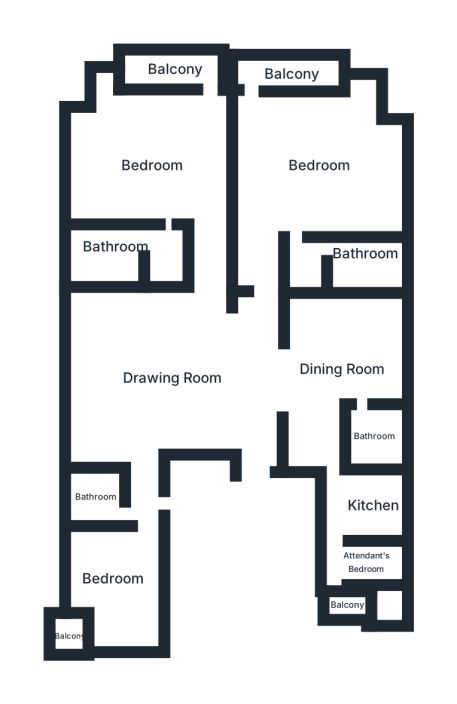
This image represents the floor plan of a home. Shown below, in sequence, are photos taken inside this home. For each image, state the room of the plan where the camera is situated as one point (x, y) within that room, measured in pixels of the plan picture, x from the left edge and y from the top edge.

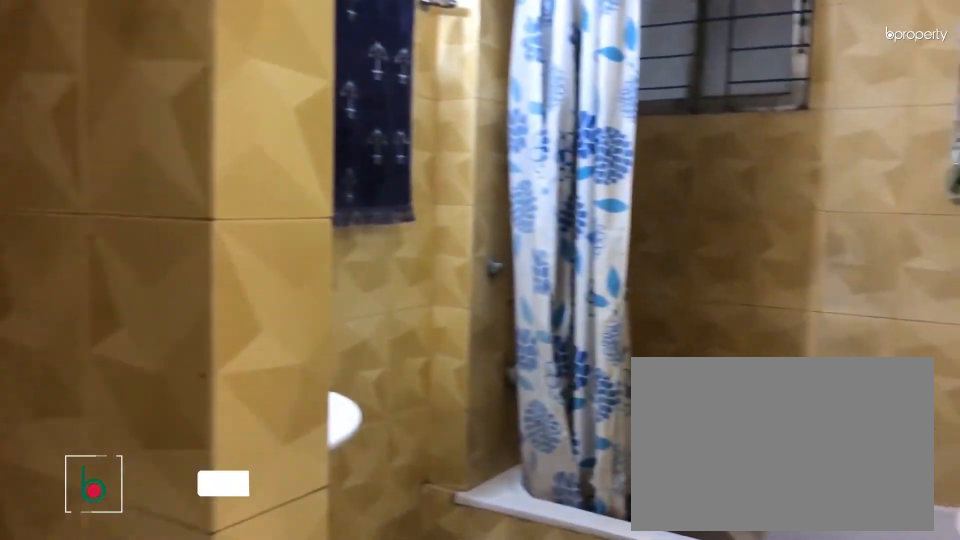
(116, 257)
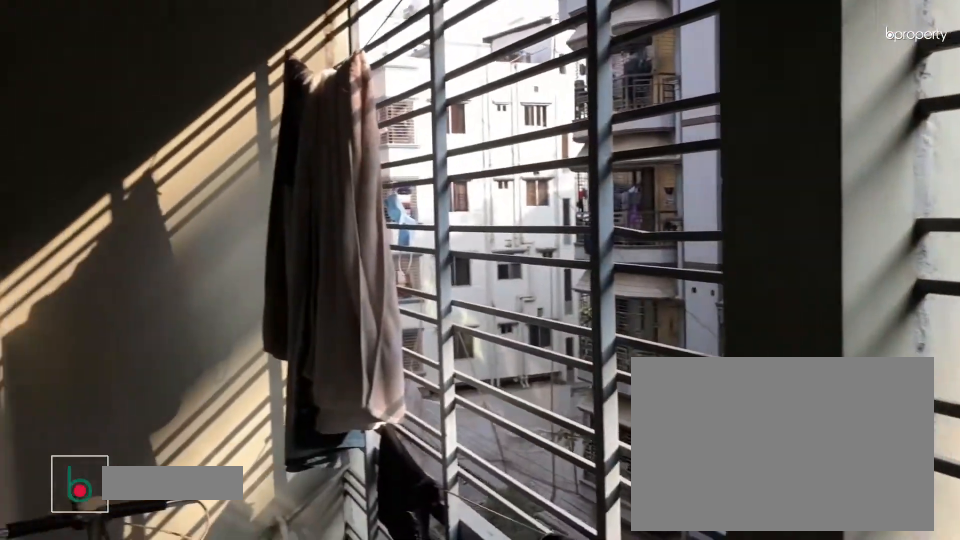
(178, 71)
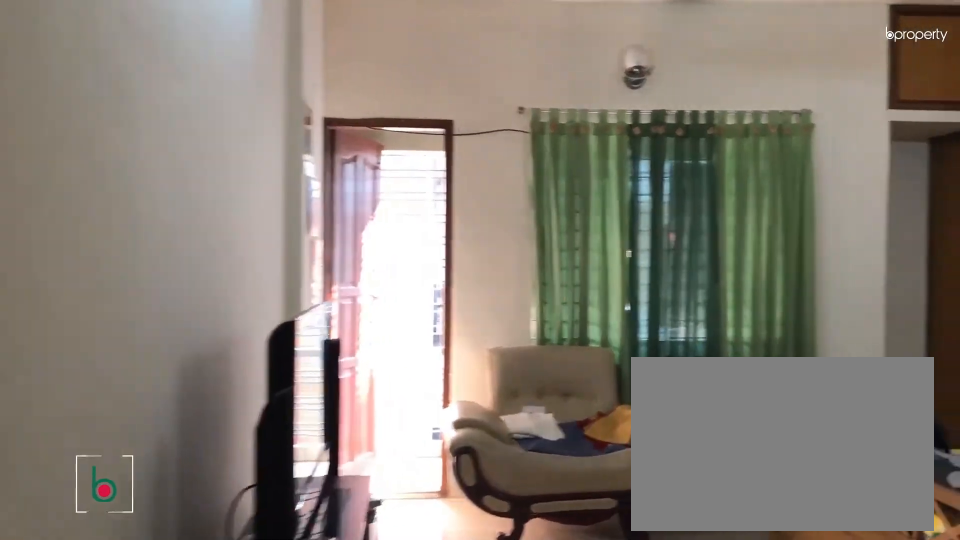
(319, 167)
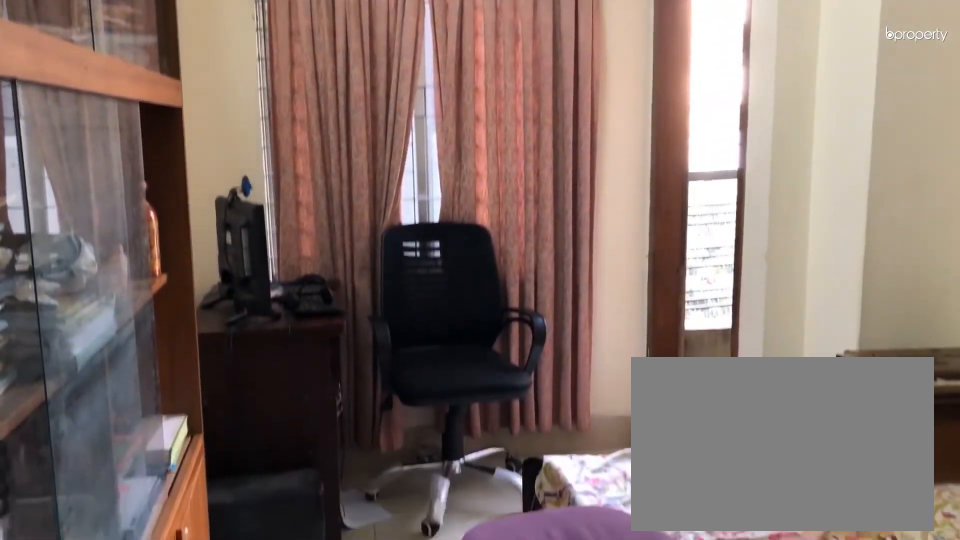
(115, 580)
